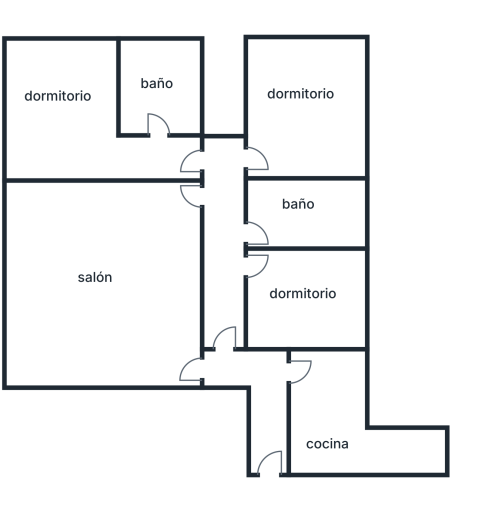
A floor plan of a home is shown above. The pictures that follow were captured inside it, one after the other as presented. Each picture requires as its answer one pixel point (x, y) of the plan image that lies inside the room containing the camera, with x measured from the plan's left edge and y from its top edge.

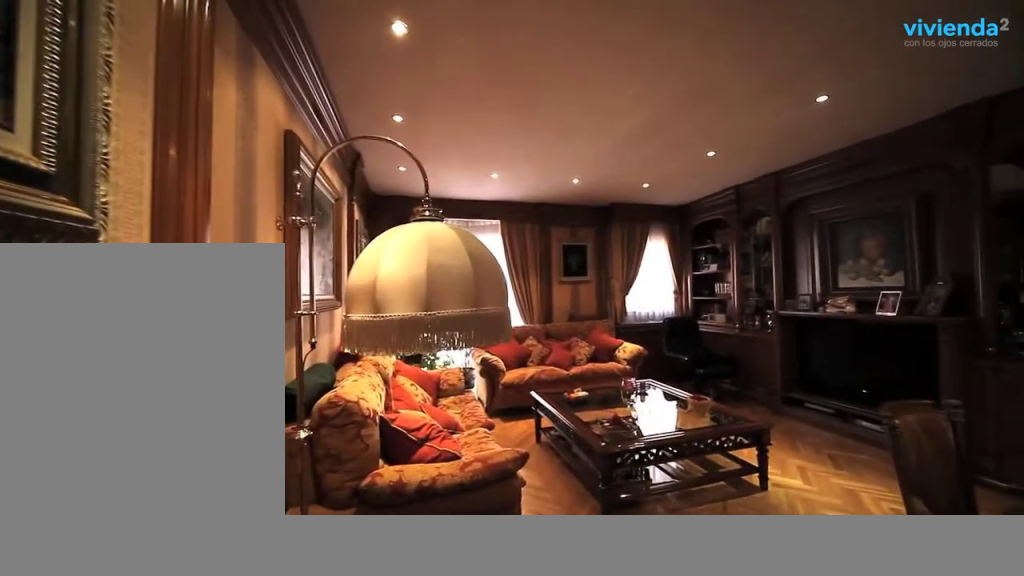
(122, 332)
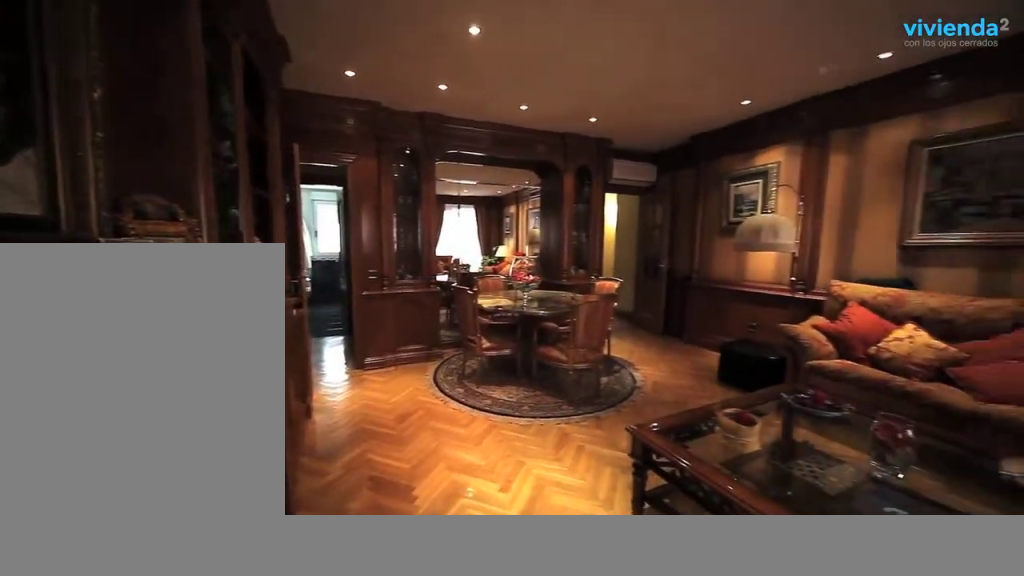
(122, 332)
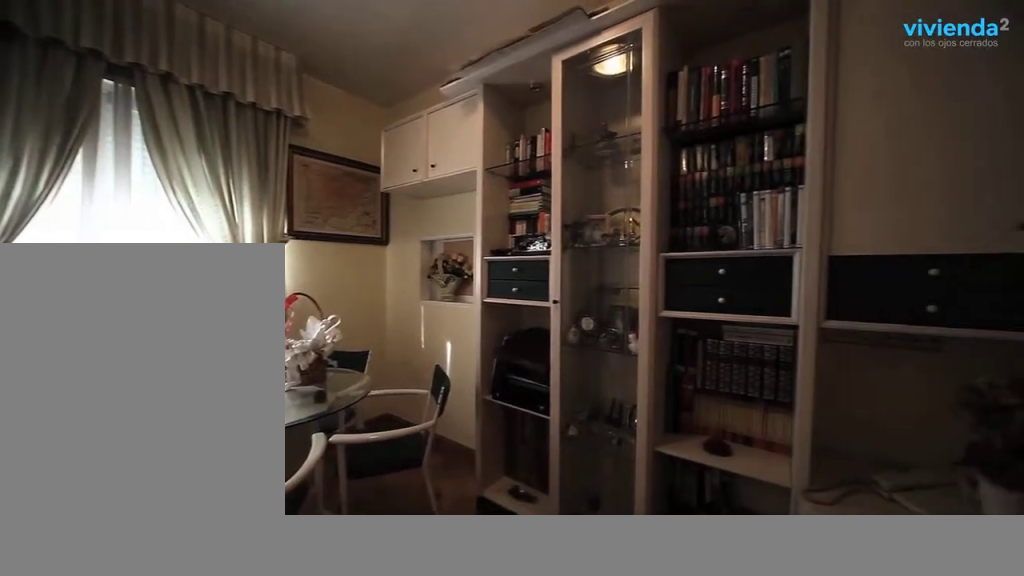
(321, 305)
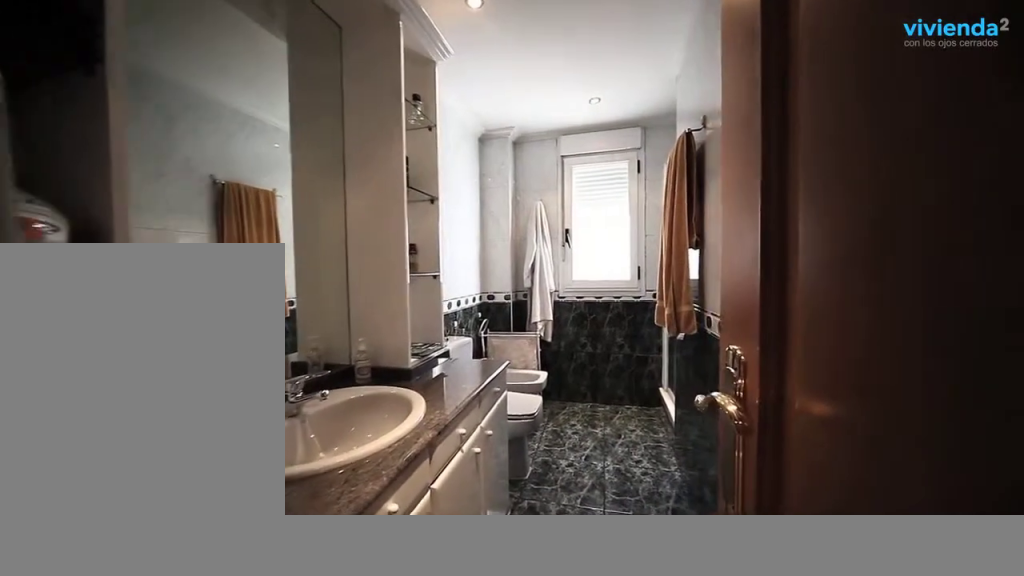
(336, 222)
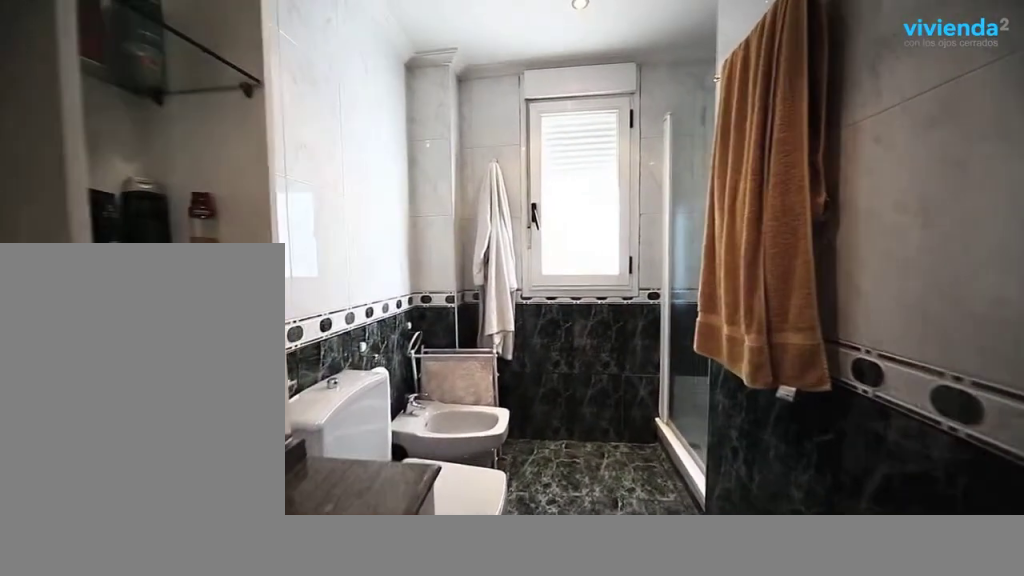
(336, 222)
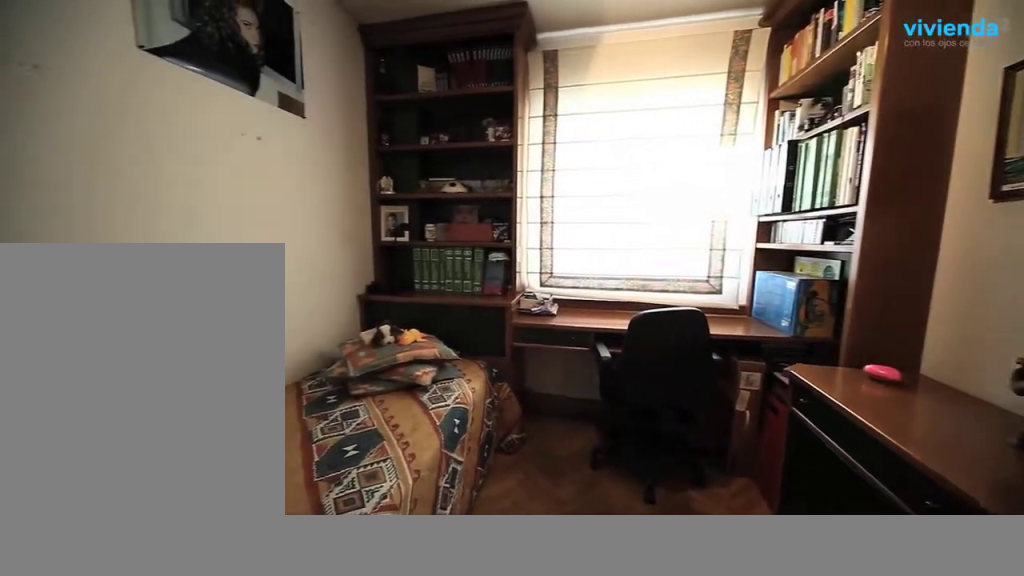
(315, 143)
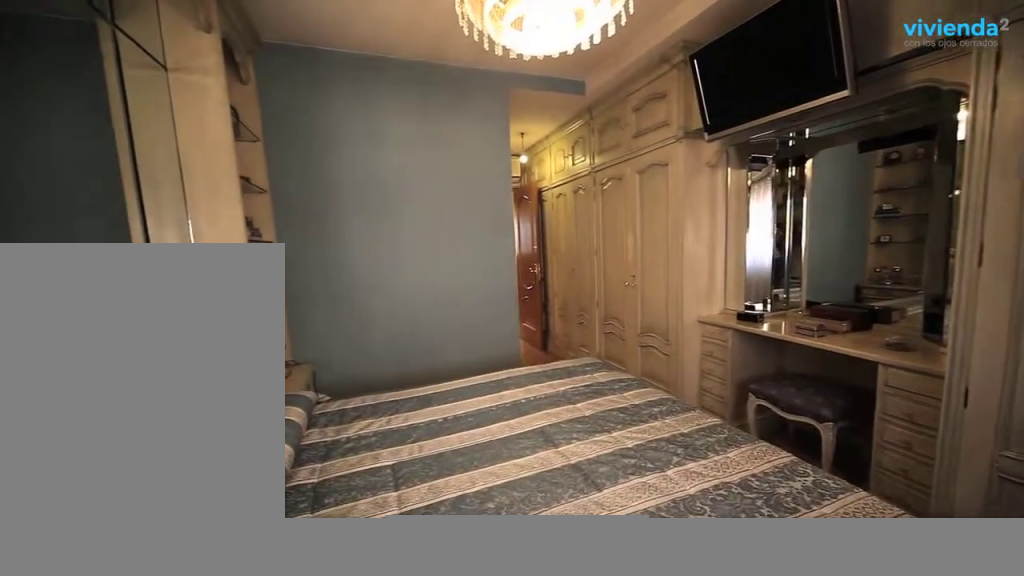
(63, 143)
